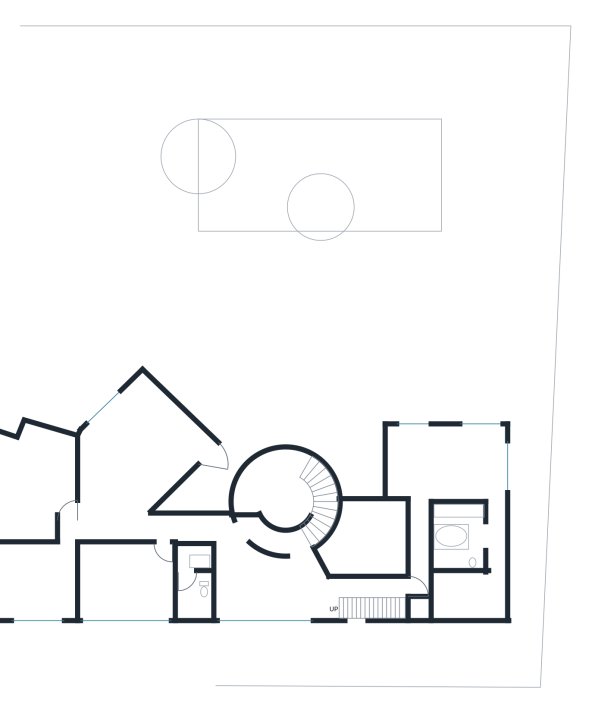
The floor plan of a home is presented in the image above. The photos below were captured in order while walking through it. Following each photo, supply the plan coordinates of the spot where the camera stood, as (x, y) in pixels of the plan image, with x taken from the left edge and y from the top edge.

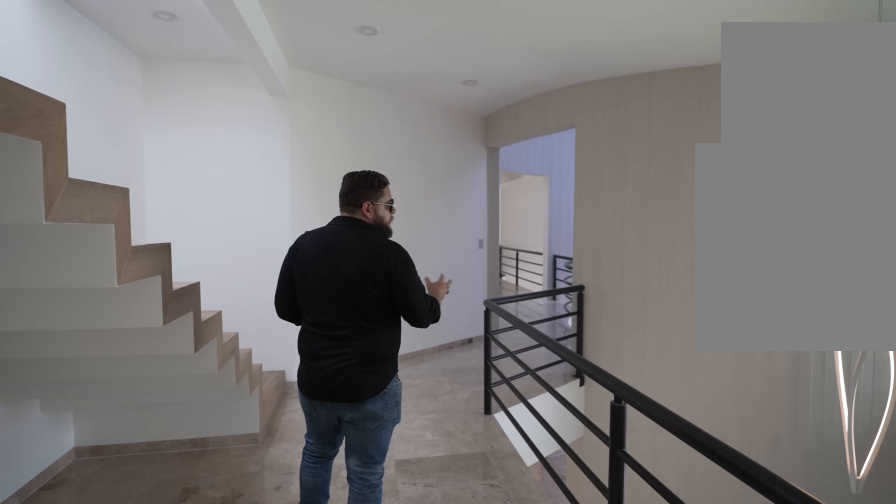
(400, 584)
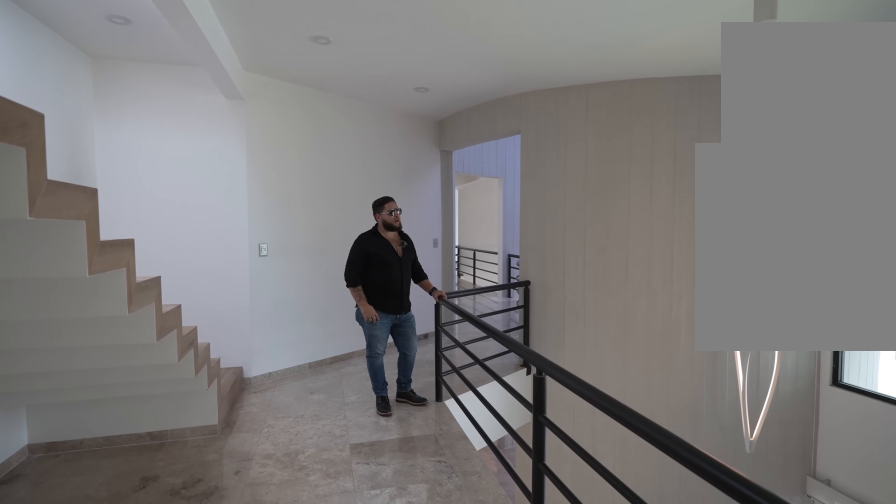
(385, 584)
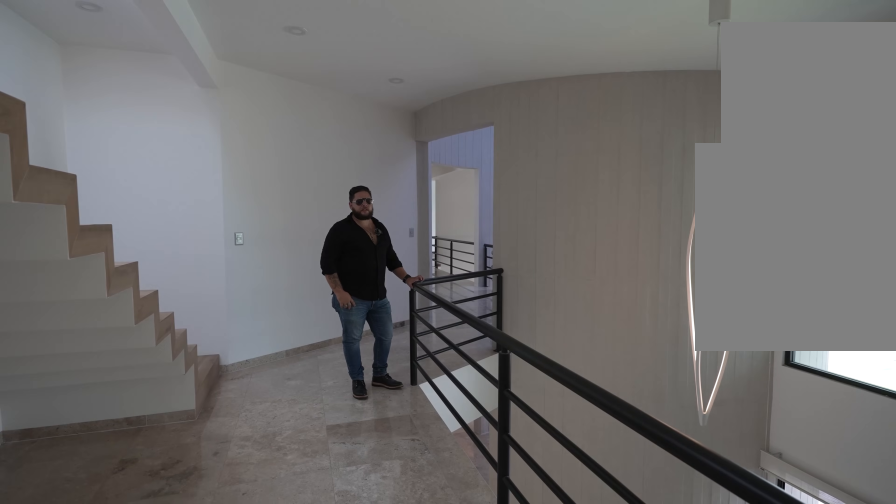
(385, 584)
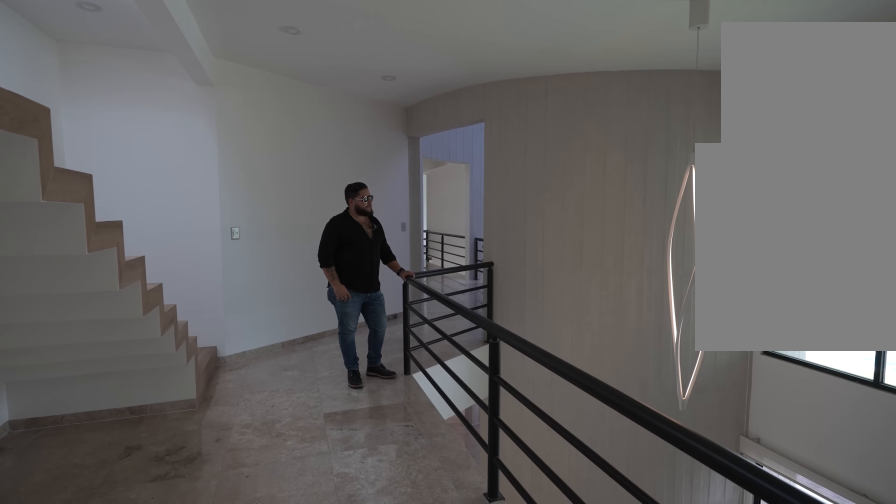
(385, 584)
